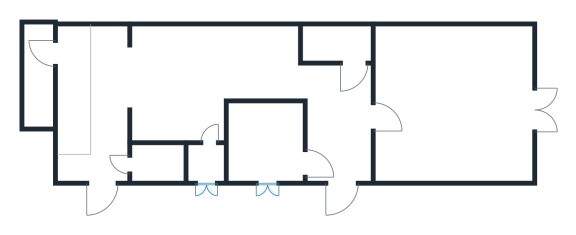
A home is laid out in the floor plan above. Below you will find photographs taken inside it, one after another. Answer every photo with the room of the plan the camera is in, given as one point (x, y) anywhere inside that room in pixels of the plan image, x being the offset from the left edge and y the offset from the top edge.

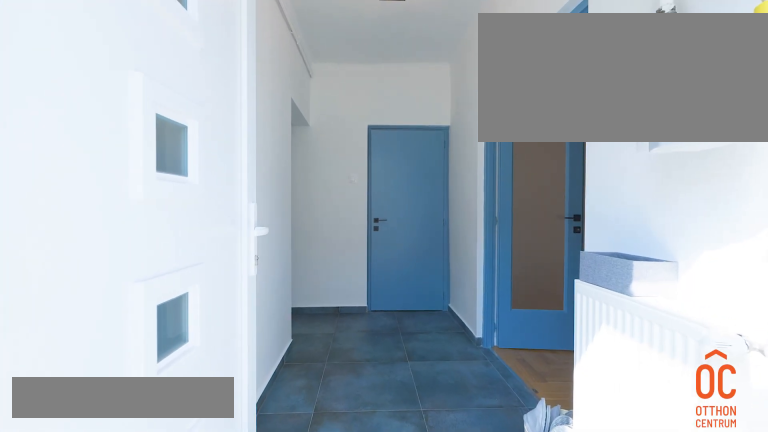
(342, 125)
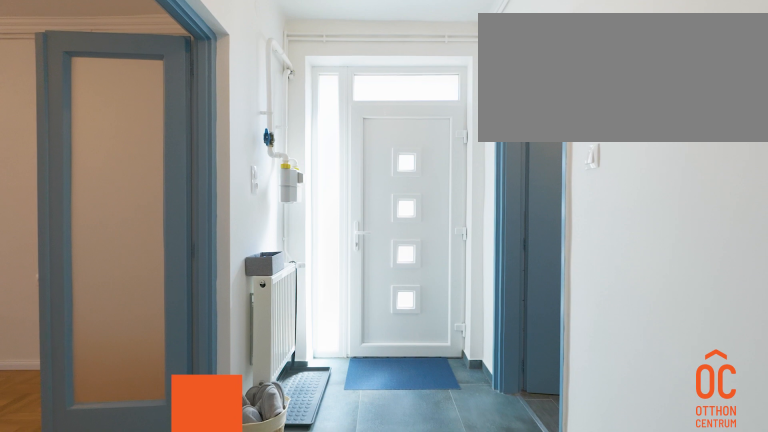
(342, 125)
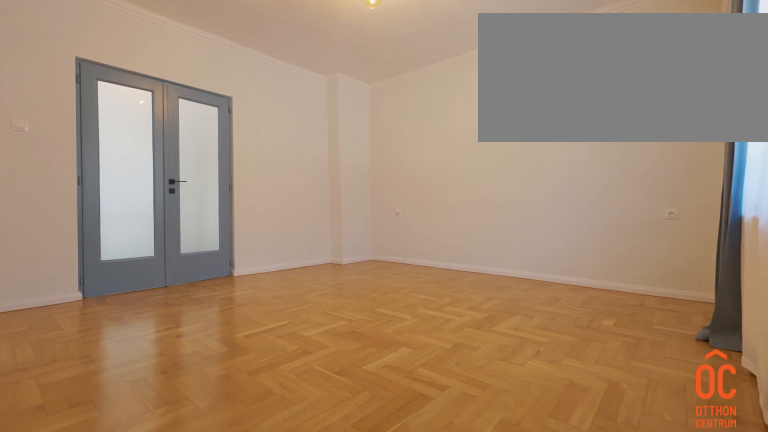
(463, 108)
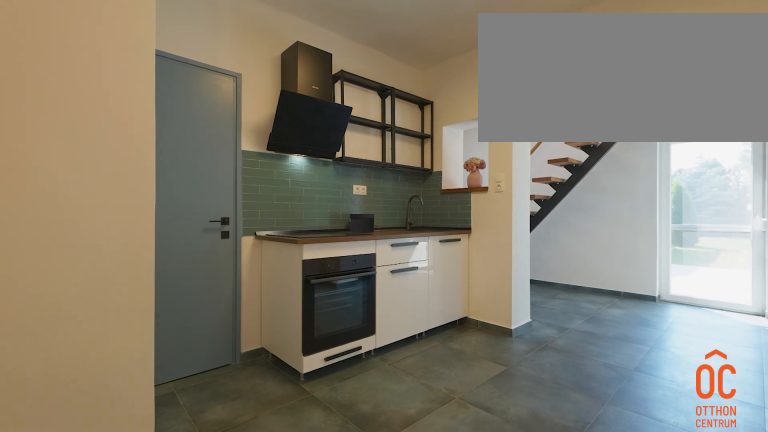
(227, 65)
